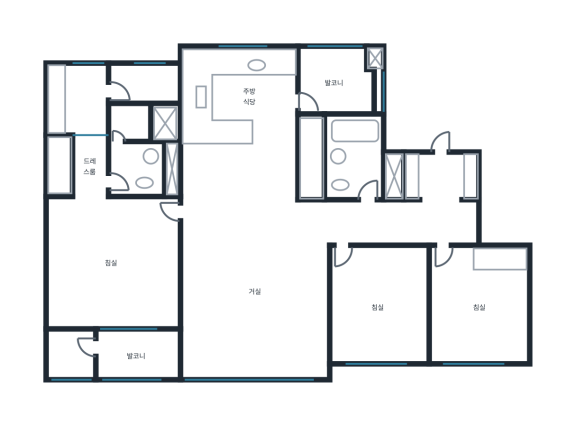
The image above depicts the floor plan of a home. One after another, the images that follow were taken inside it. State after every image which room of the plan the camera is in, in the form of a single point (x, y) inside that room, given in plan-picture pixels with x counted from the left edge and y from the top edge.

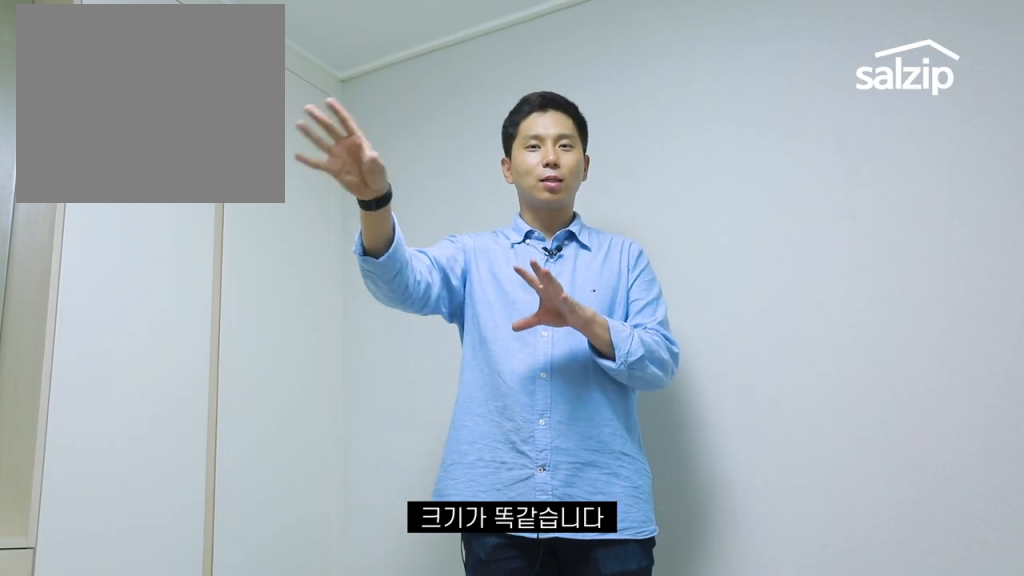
(478, 293)
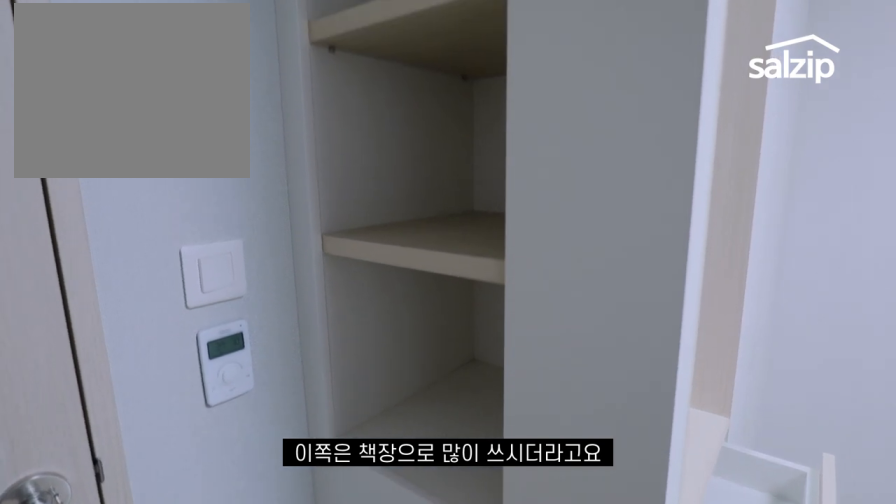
(478, 304)
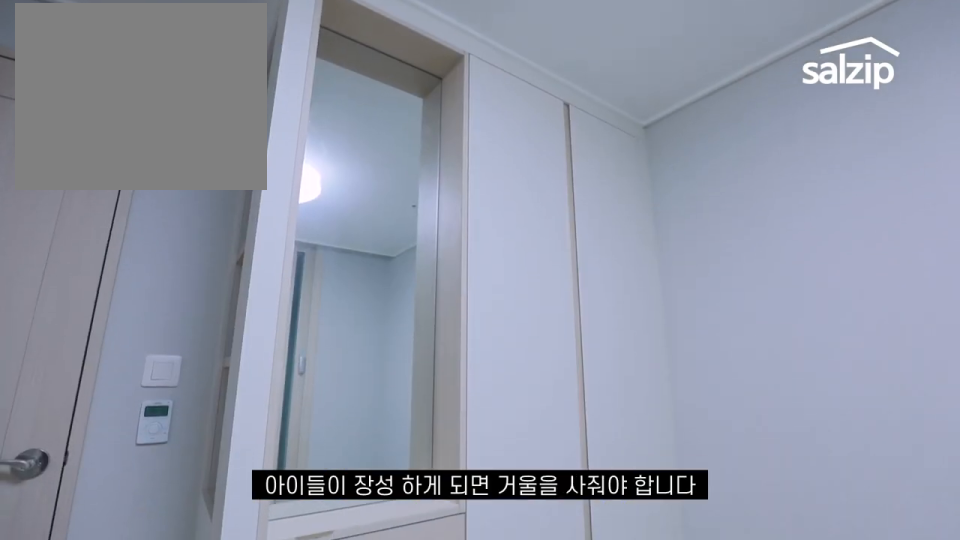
(477, 308)
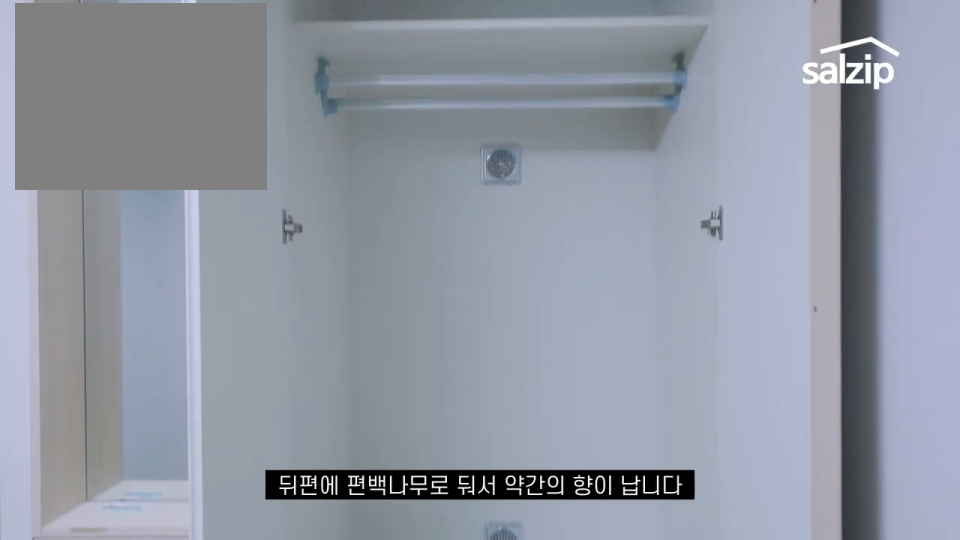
(472, 317)
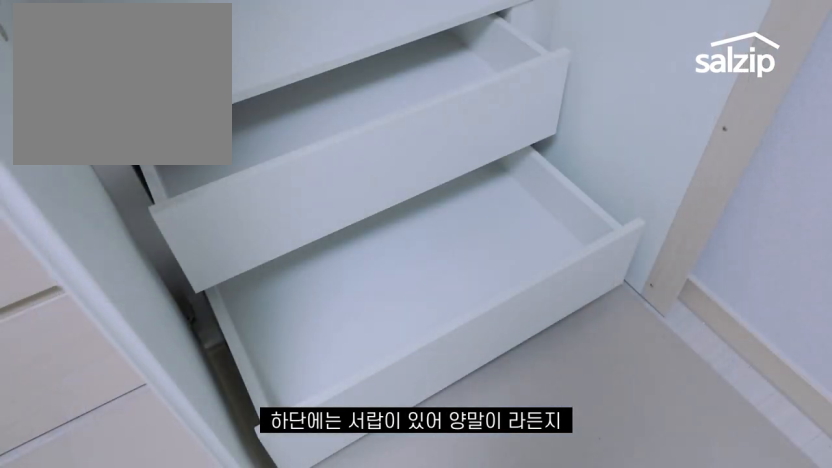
(472, 317)
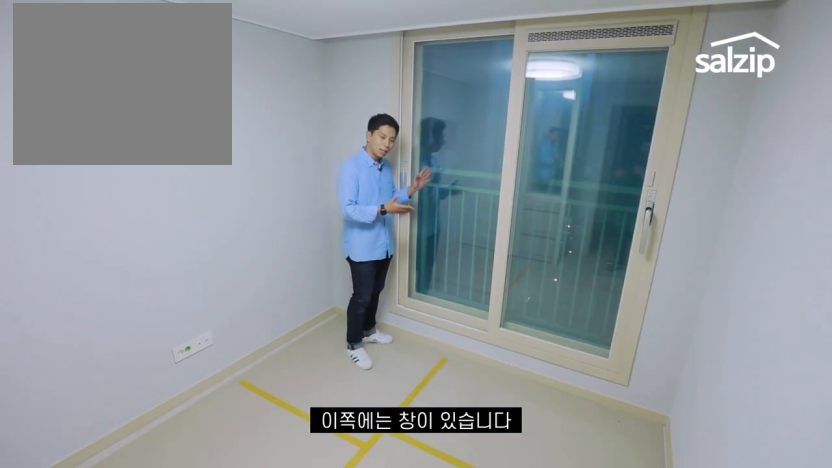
(477, 305)
